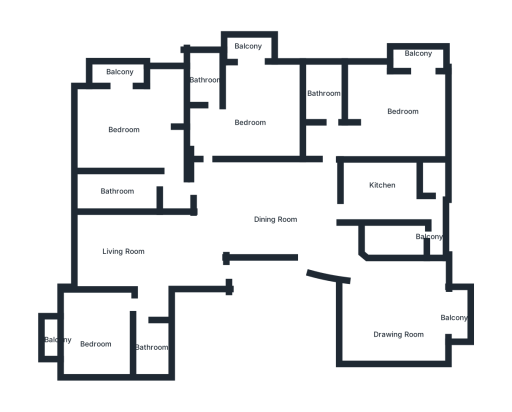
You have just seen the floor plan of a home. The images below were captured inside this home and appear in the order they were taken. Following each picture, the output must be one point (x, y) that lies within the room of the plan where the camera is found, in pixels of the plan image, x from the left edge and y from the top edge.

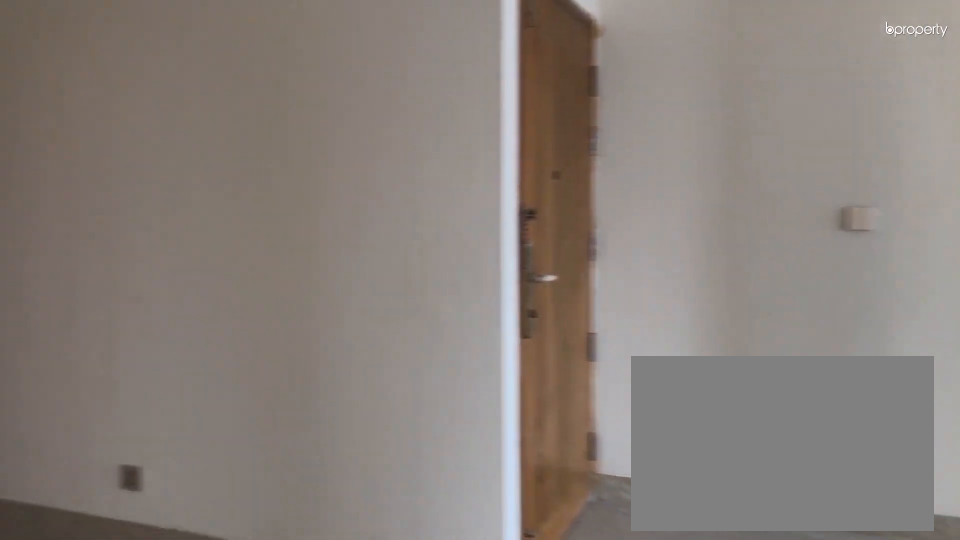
(299, 224)
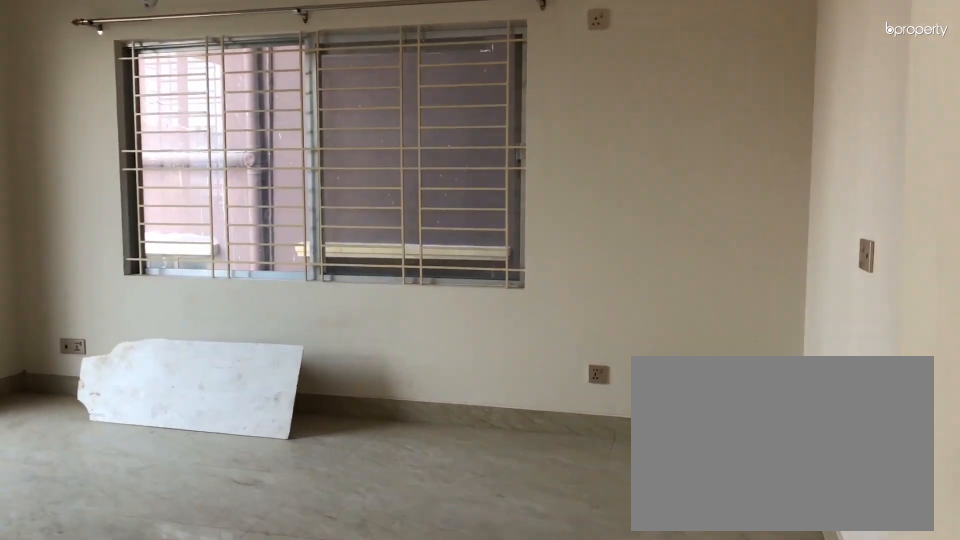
(400, 311)
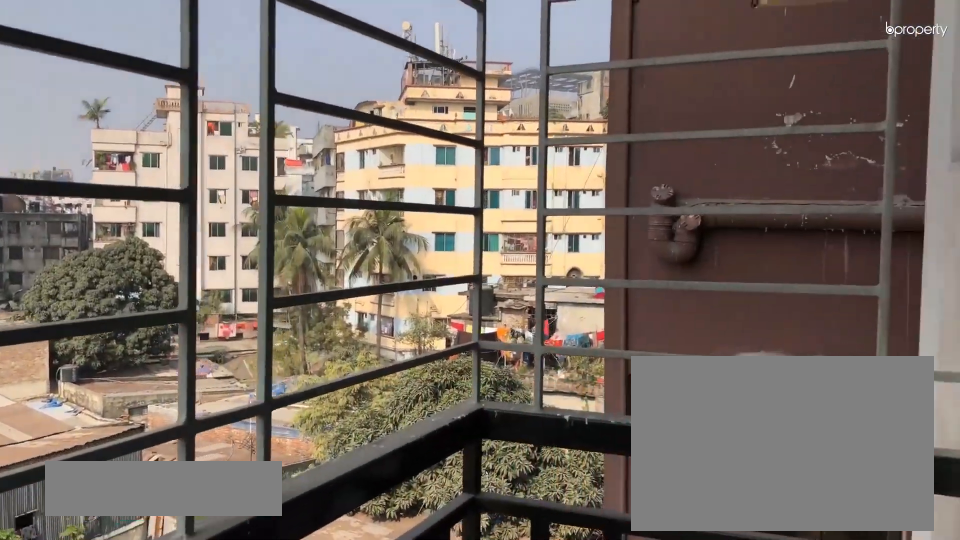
(460, 312)
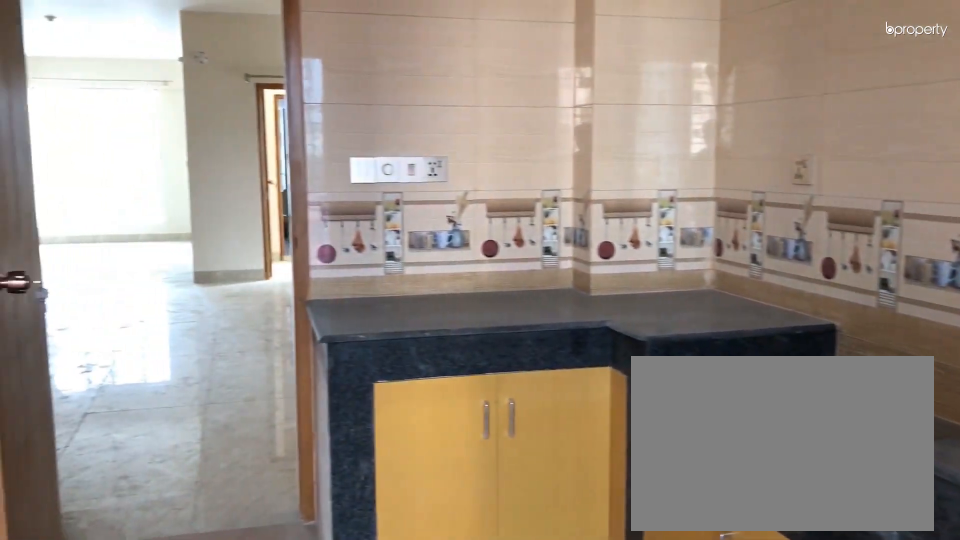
(379, 189)
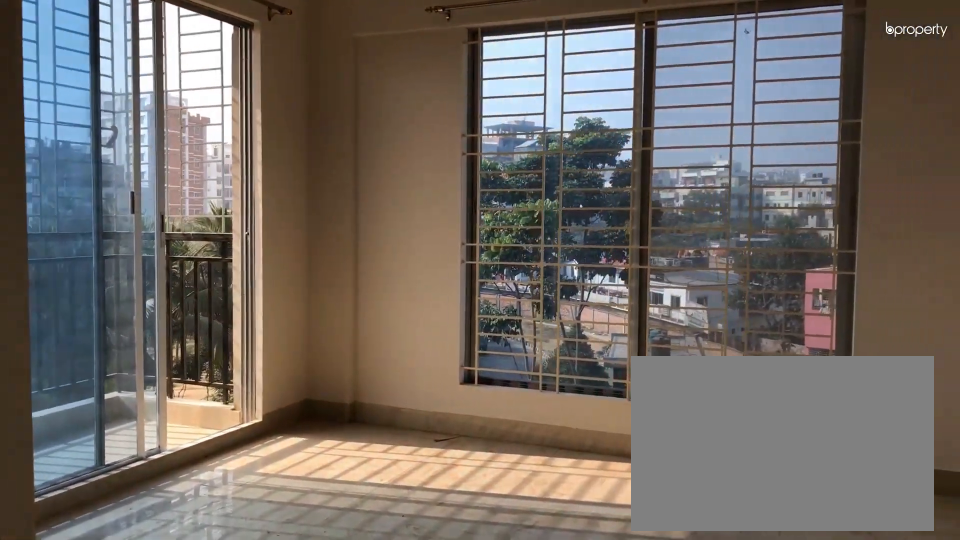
(404, 109)
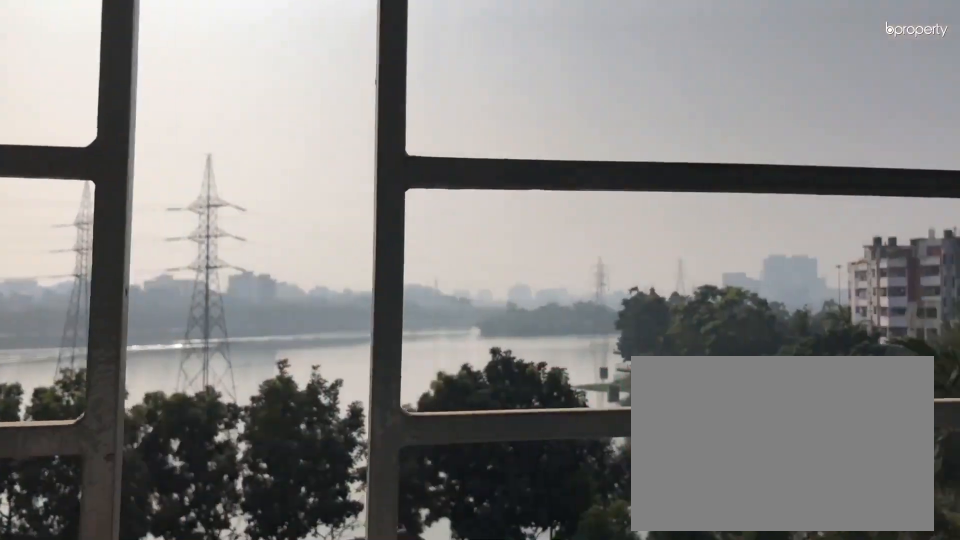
(423, 59)
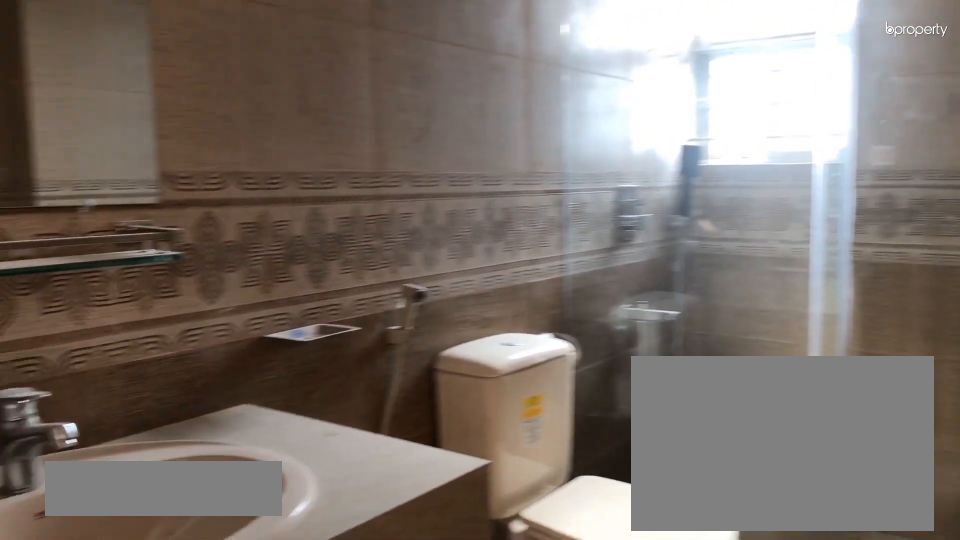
(328, 89)
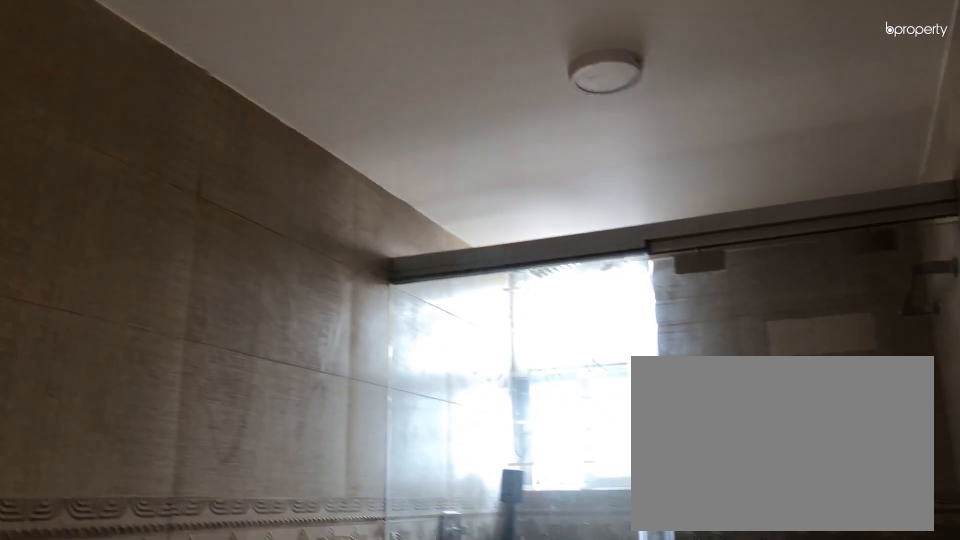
(328, 89)
